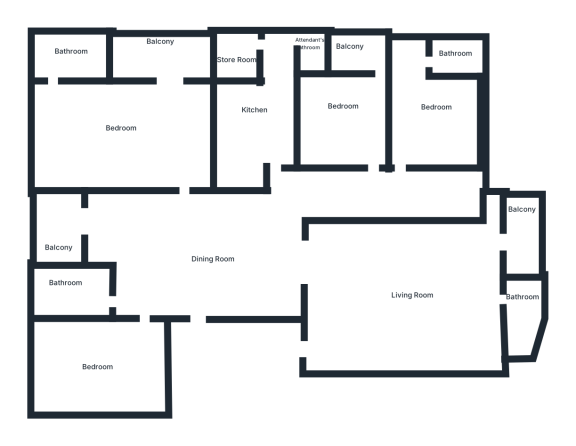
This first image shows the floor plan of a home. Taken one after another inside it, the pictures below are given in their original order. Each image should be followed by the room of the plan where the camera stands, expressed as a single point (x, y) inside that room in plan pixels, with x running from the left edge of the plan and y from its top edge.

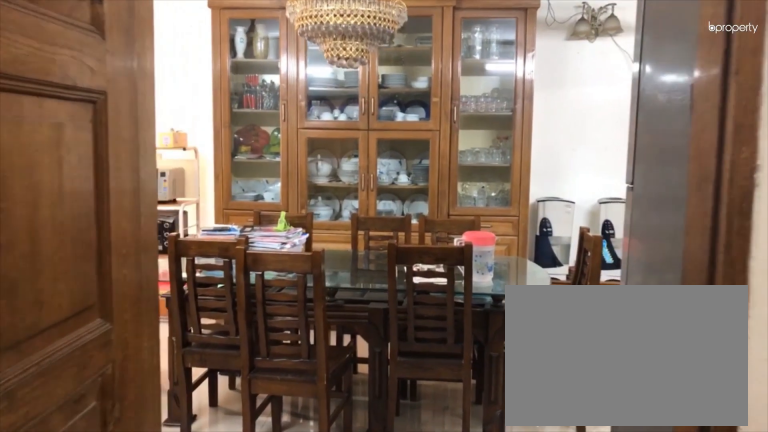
(199, 323)
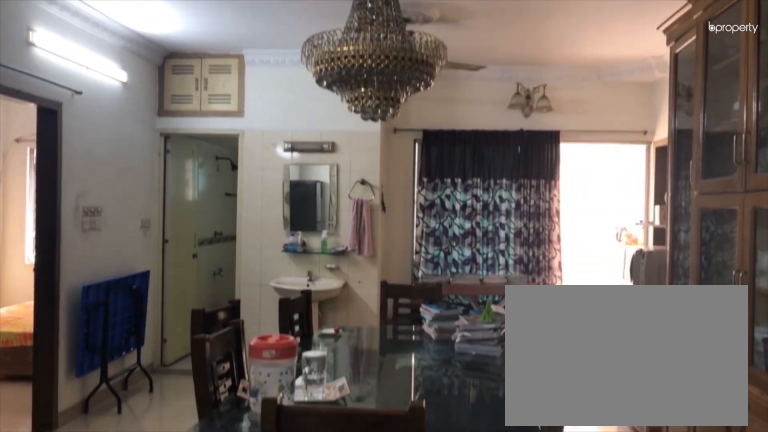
(211, 251)
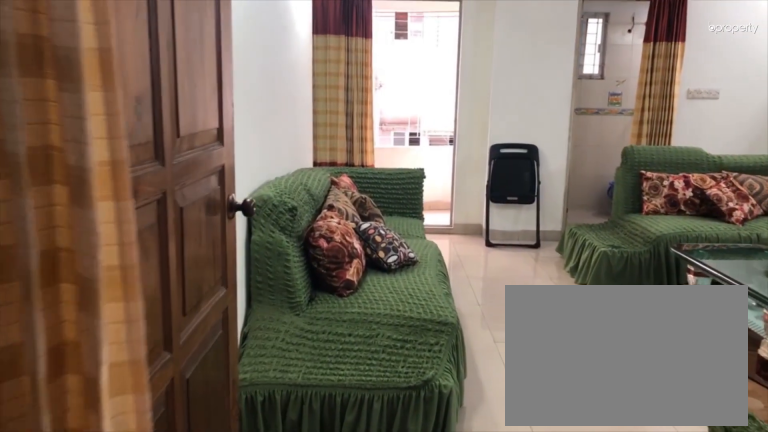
(344, 265)
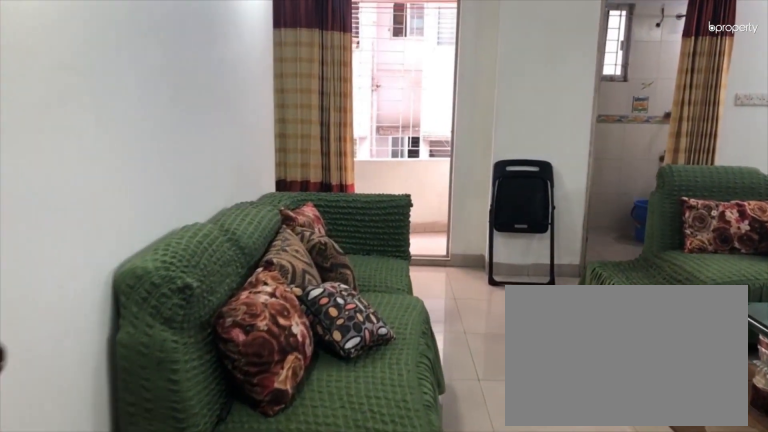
(411, 297)
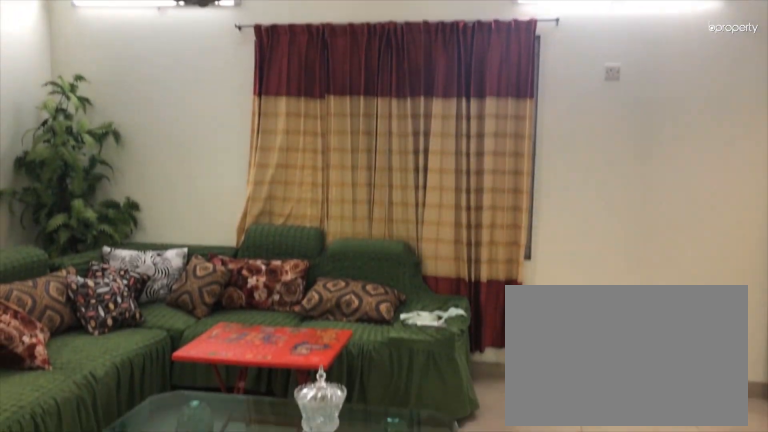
(411, 296)
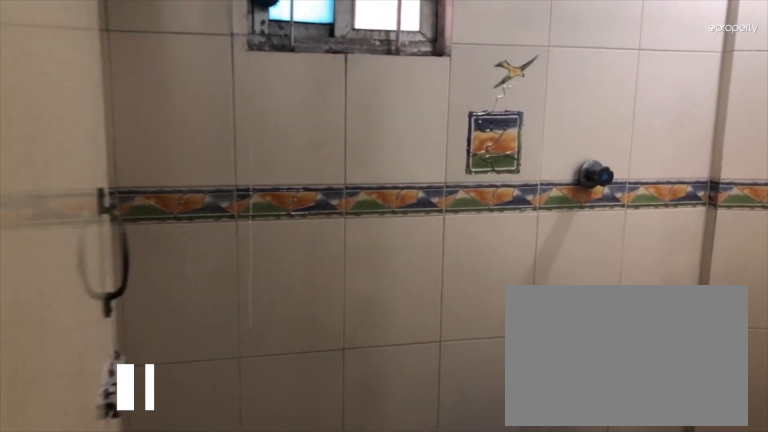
(518, 316)
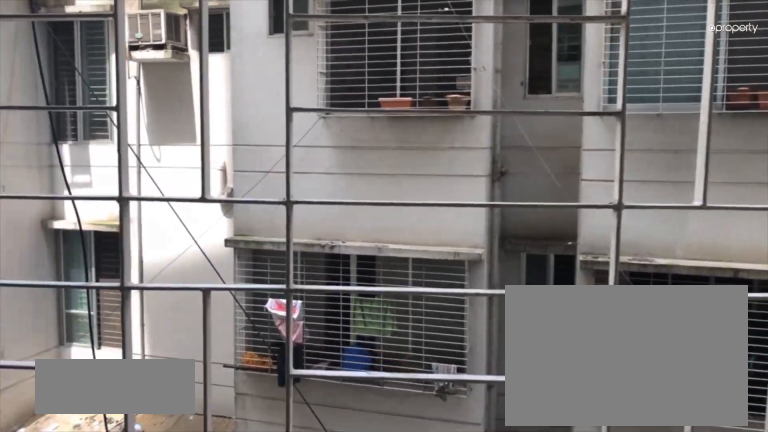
(527, 218)
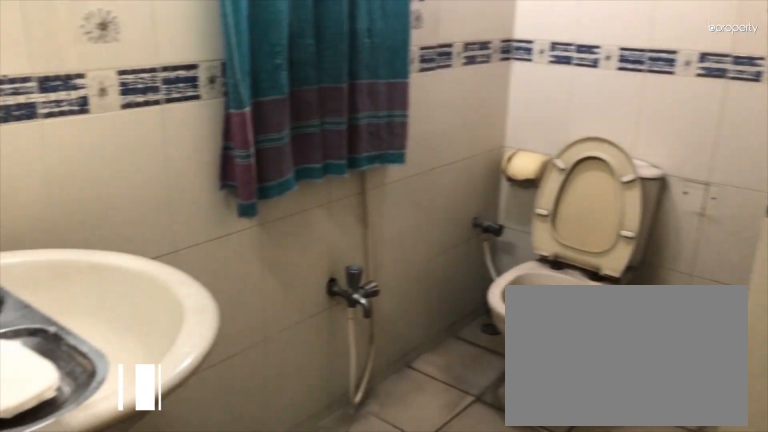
(453, 57)
